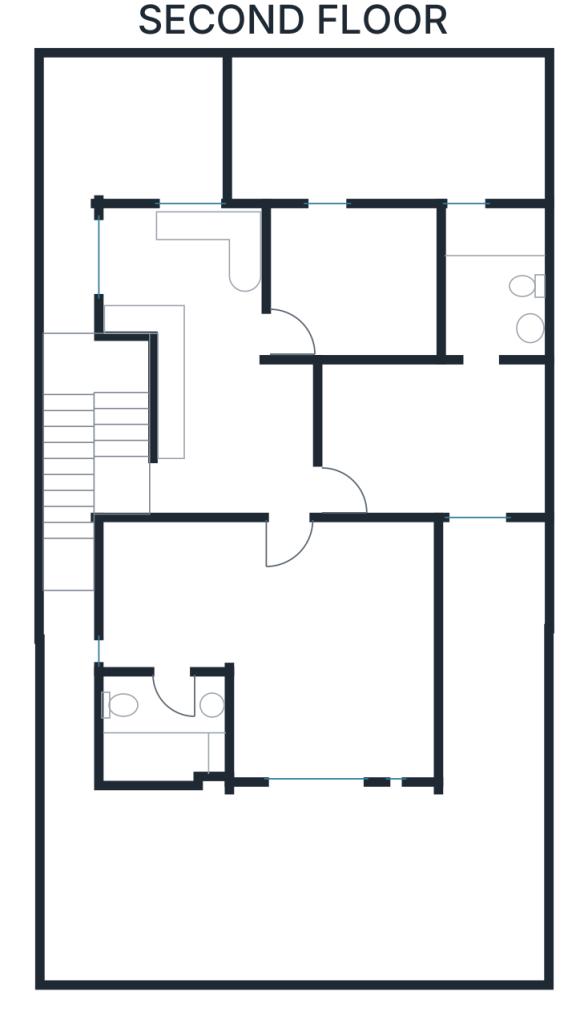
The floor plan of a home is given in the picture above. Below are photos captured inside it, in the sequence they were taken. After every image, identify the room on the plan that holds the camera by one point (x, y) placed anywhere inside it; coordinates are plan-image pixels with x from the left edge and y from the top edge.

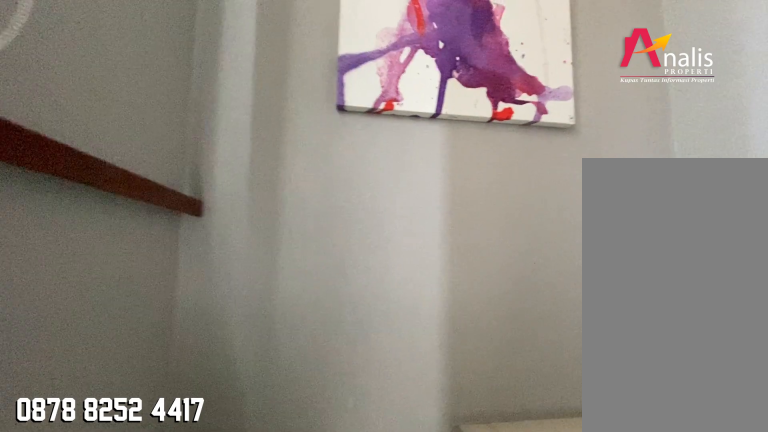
(92, 449)
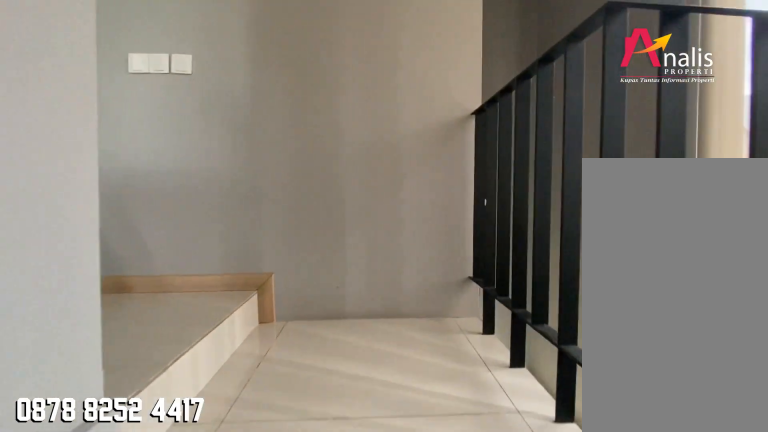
(92, 449)
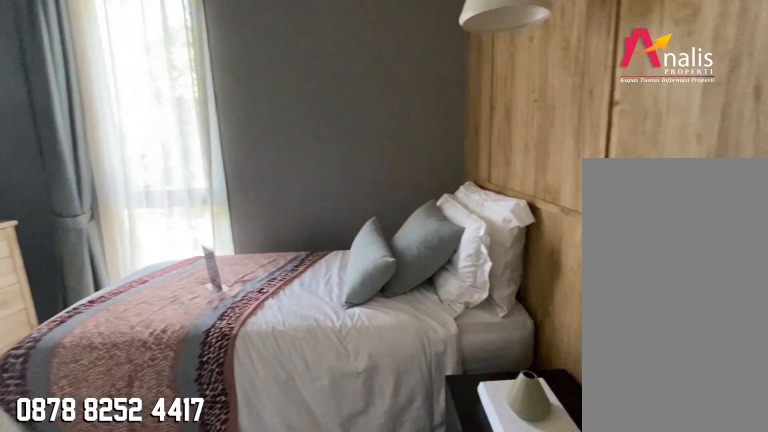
(353, 283)
